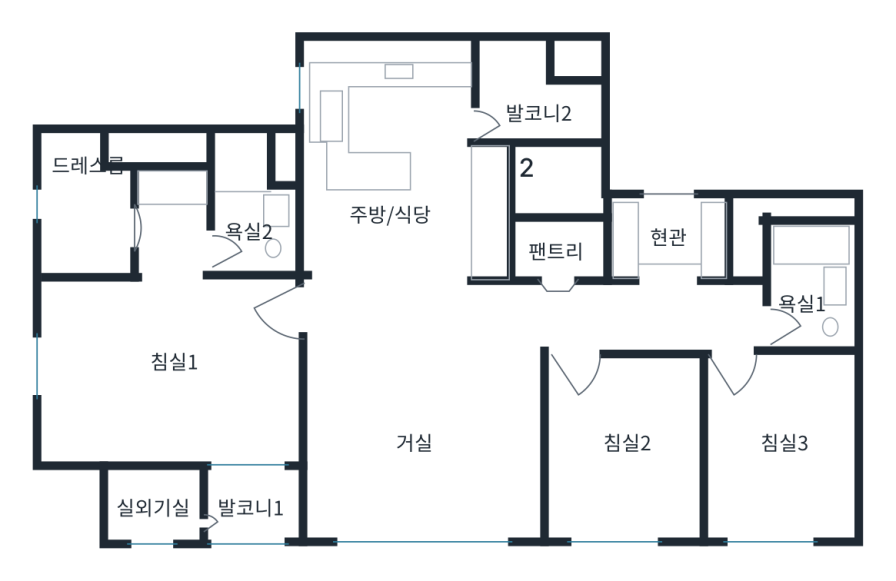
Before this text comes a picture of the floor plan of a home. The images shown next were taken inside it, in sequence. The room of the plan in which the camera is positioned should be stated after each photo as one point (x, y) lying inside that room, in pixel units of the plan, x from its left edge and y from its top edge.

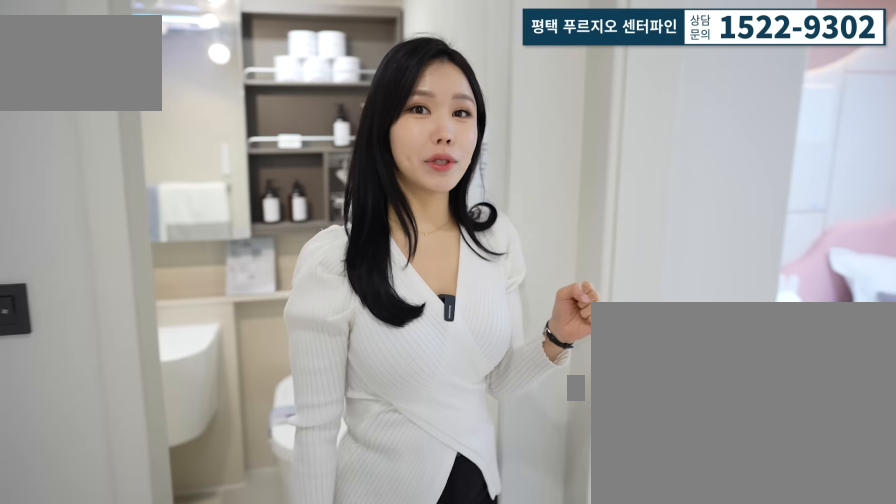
(800, 298)
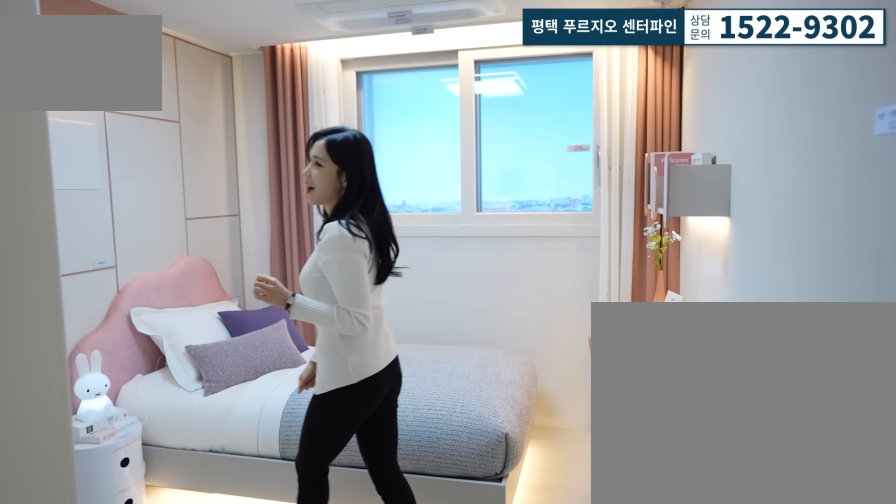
(789, 440)
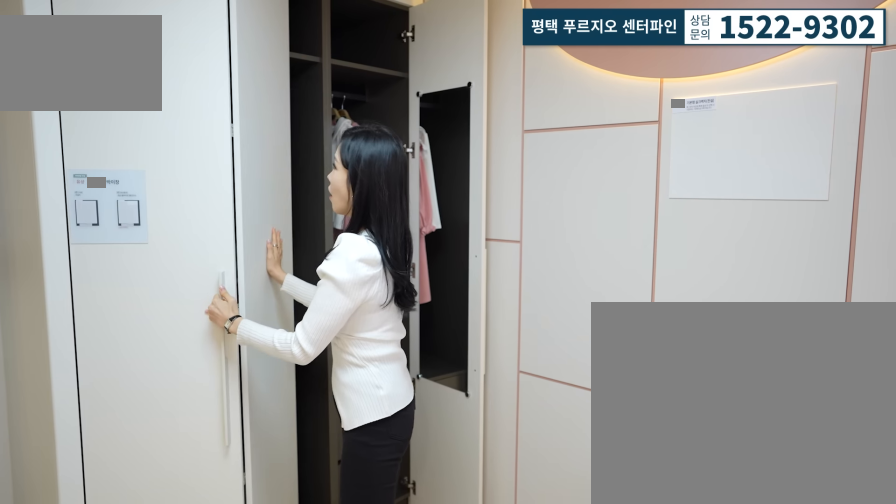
(789, 440)
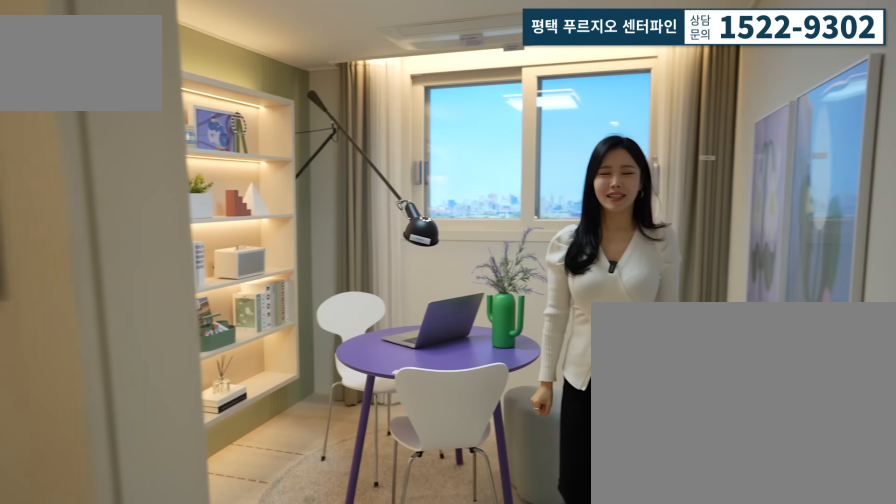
(621, 440)
